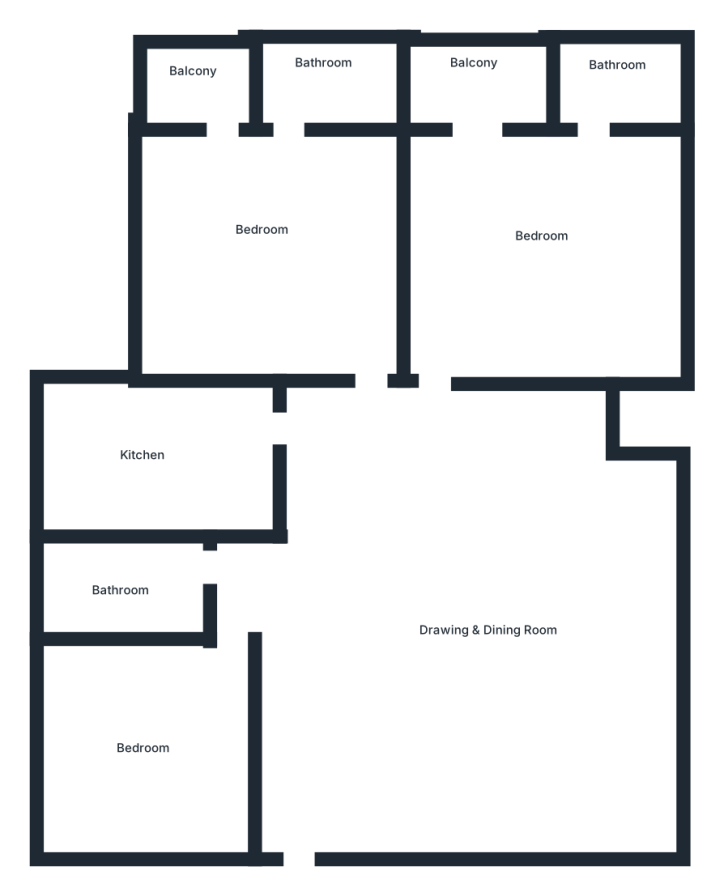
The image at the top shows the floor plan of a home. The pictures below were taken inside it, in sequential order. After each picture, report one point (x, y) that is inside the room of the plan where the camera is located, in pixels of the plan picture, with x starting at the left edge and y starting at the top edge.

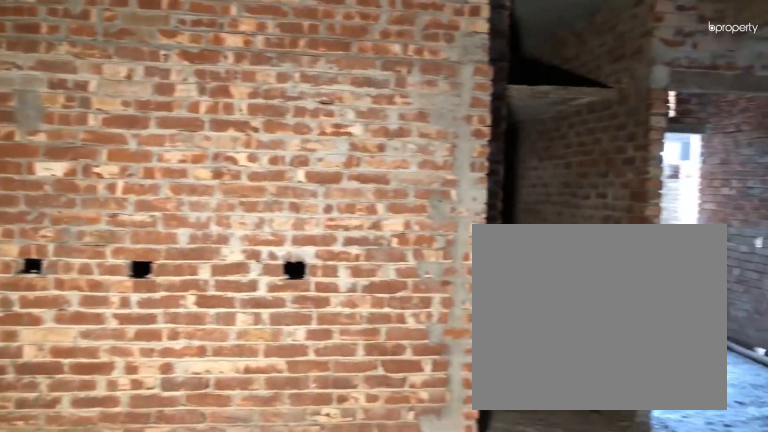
(488, 628)
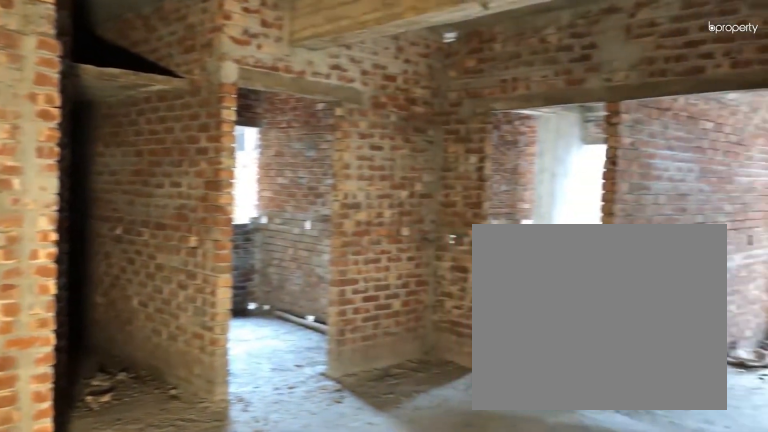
(488, 628)
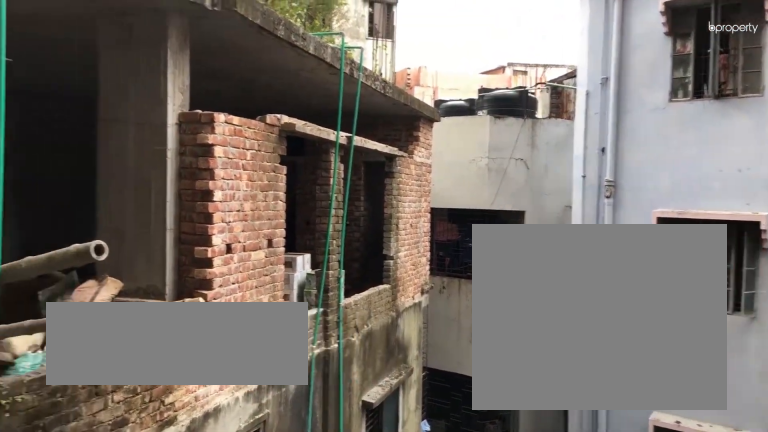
(200, 91)
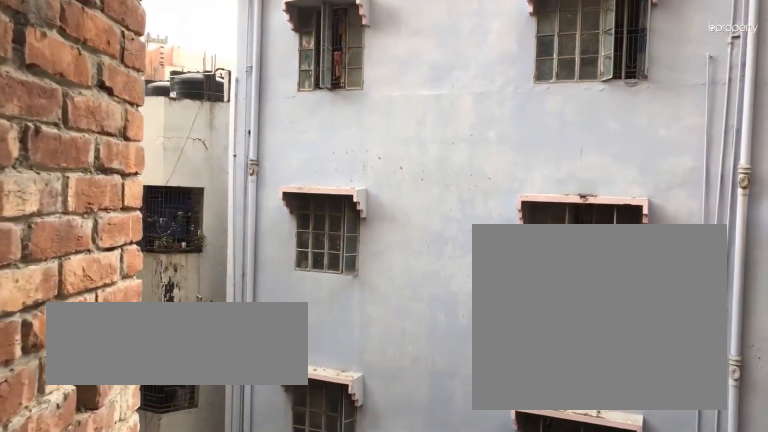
(475, 89)
